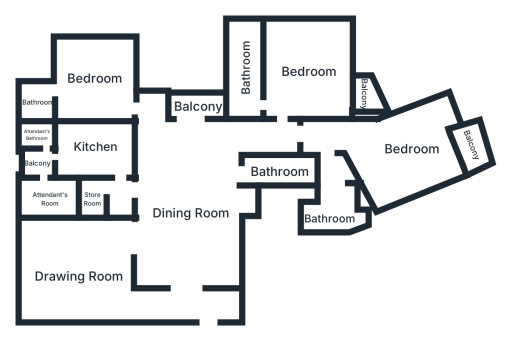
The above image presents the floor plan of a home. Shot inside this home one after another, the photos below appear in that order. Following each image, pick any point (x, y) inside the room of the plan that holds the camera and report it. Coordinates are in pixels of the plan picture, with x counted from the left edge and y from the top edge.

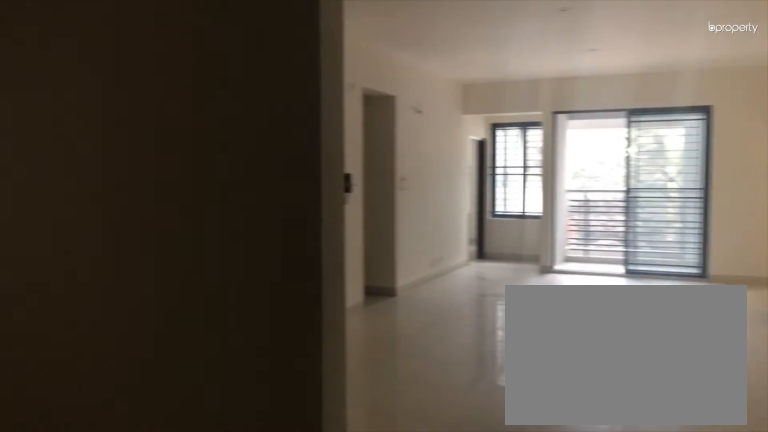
(208, 305)
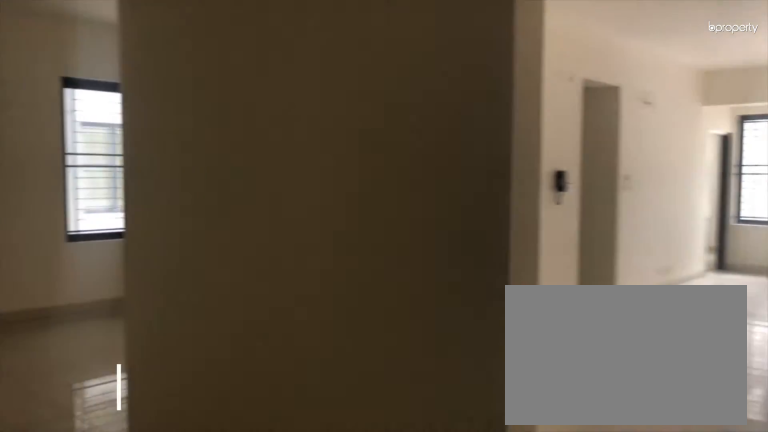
(208, 305)
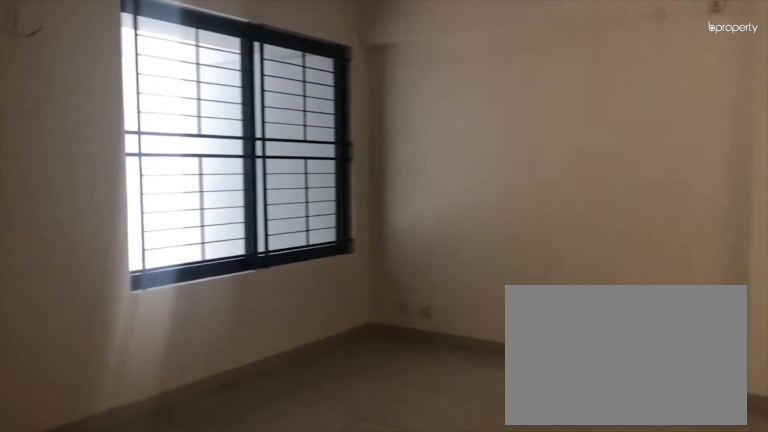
(81, 282)
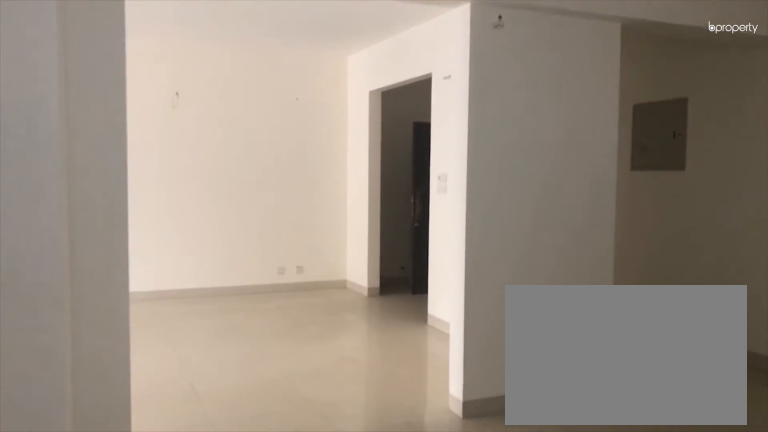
(81, 282)
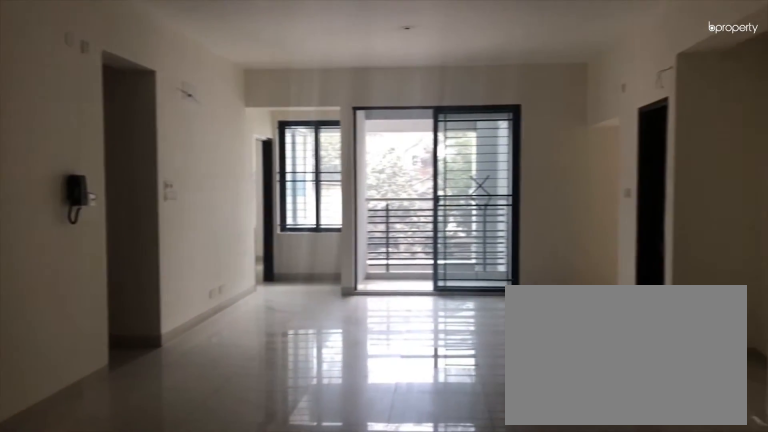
(191, 214)
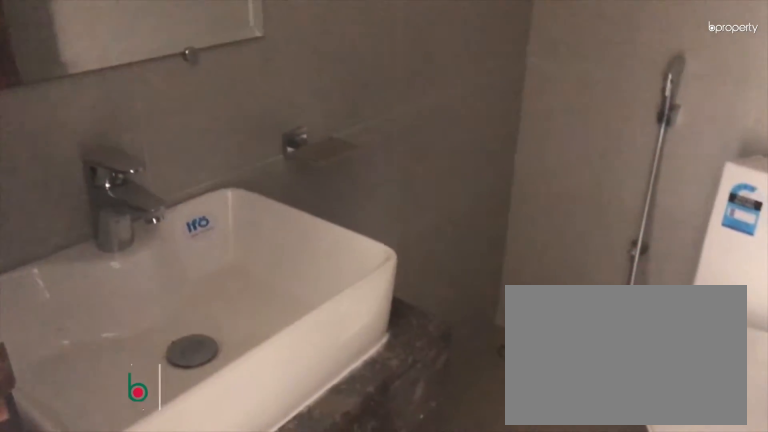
(279, 172)
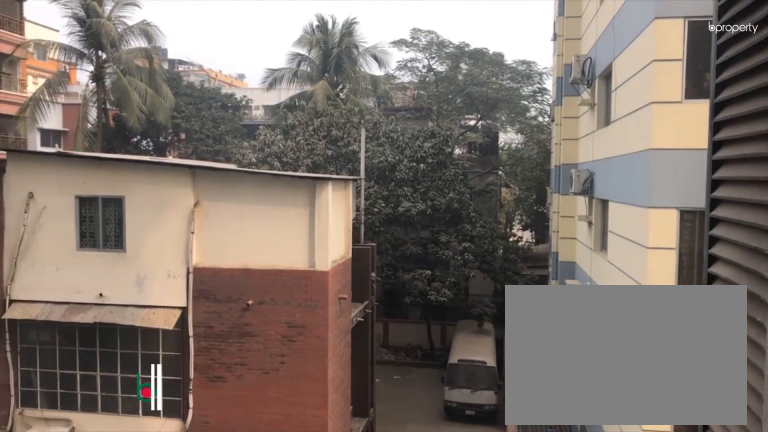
(198, 107)
